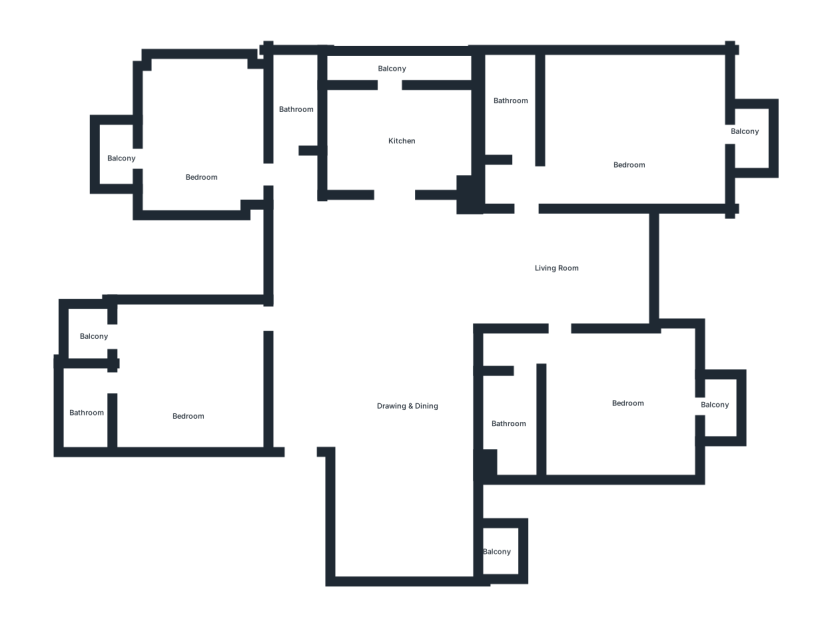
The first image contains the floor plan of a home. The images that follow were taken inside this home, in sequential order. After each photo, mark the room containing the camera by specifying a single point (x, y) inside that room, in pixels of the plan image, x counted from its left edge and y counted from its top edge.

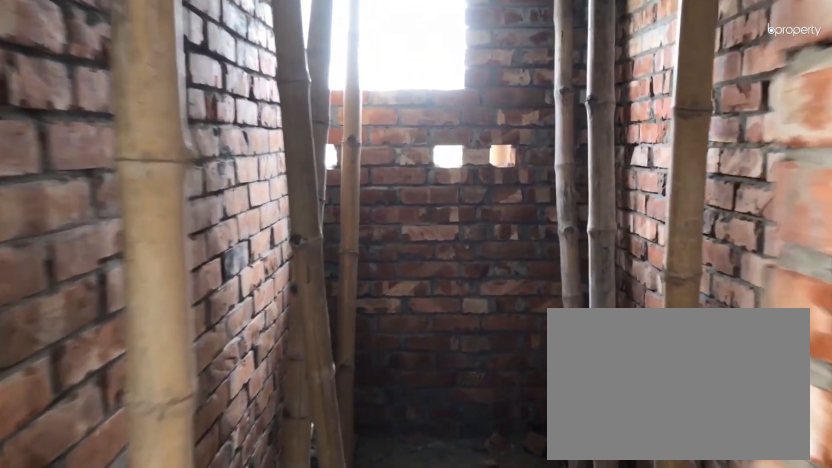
(293, 81)
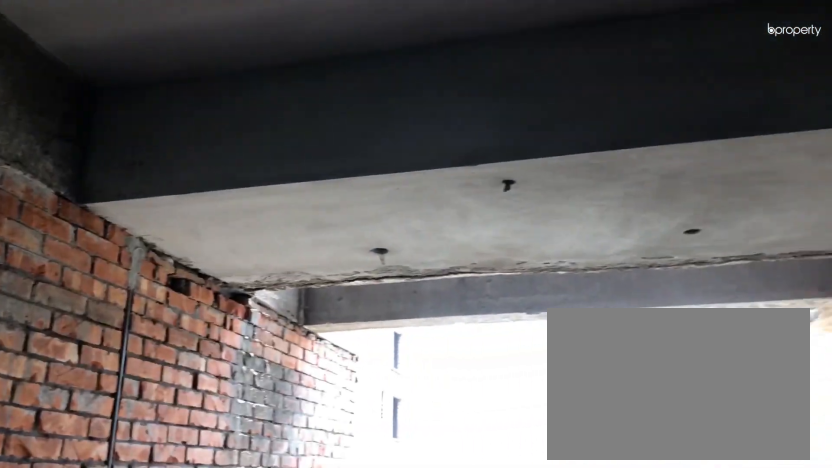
(558, 263)
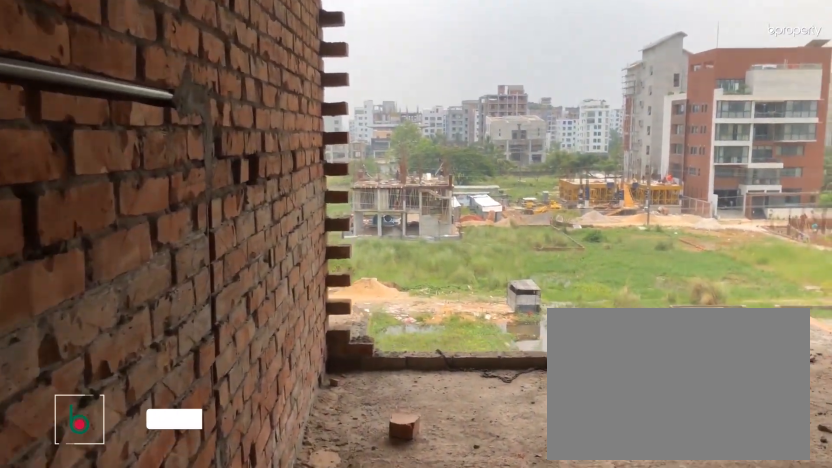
(616, 402)
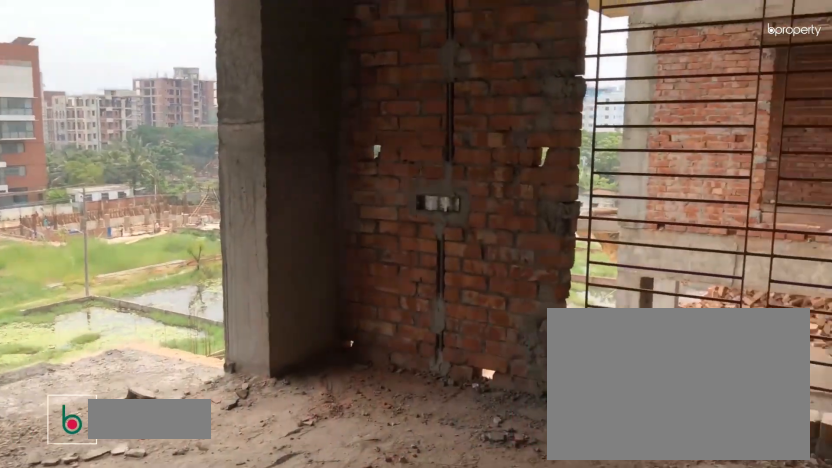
(616, 402)
